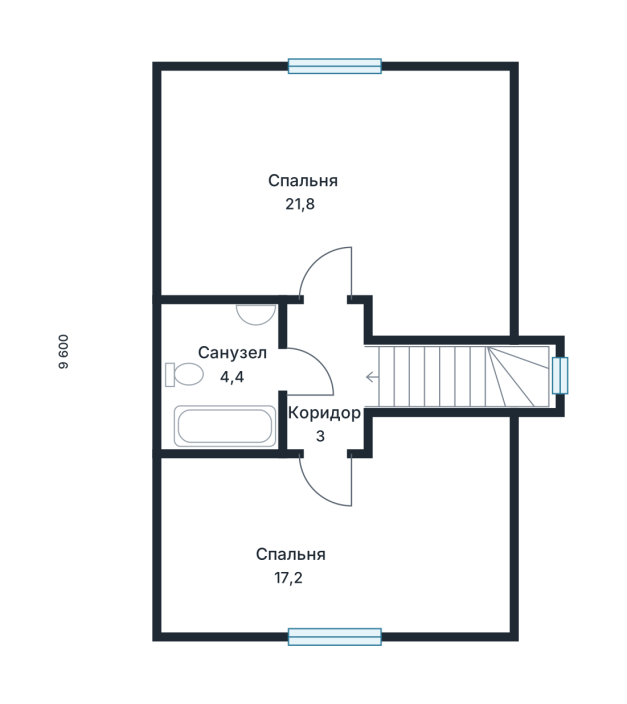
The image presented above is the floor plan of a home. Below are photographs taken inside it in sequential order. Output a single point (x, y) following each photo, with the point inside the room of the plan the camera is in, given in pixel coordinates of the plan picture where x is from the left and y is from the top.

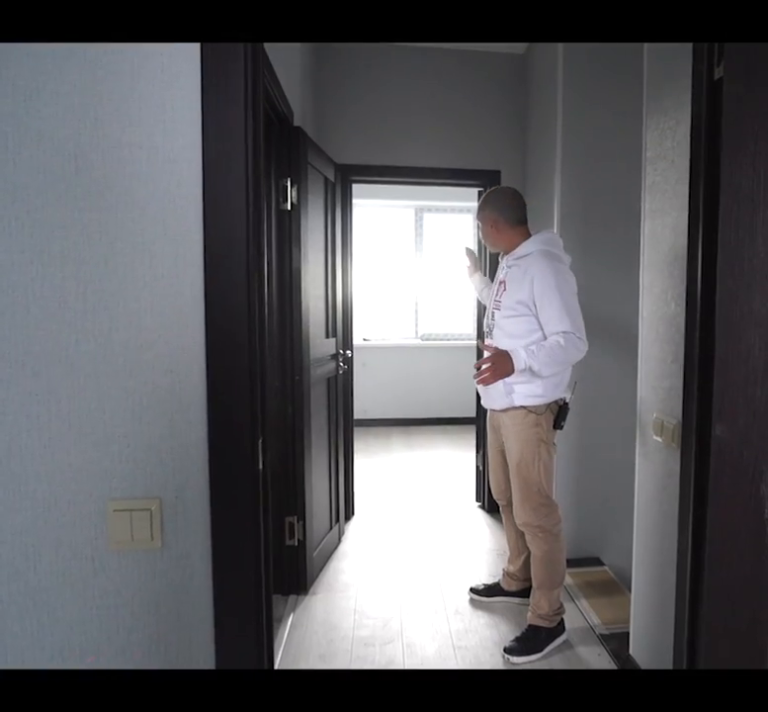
(346, 534)
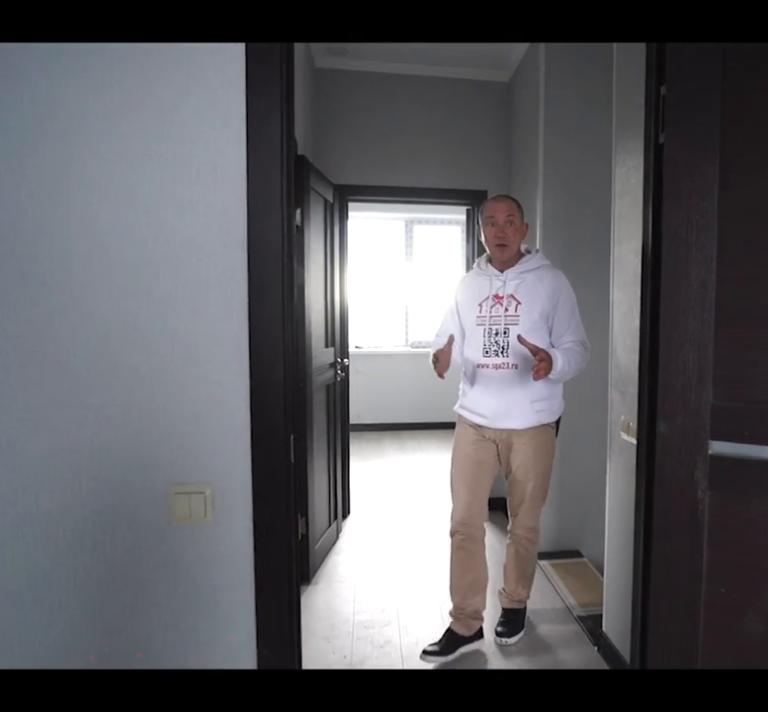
(346, 534)
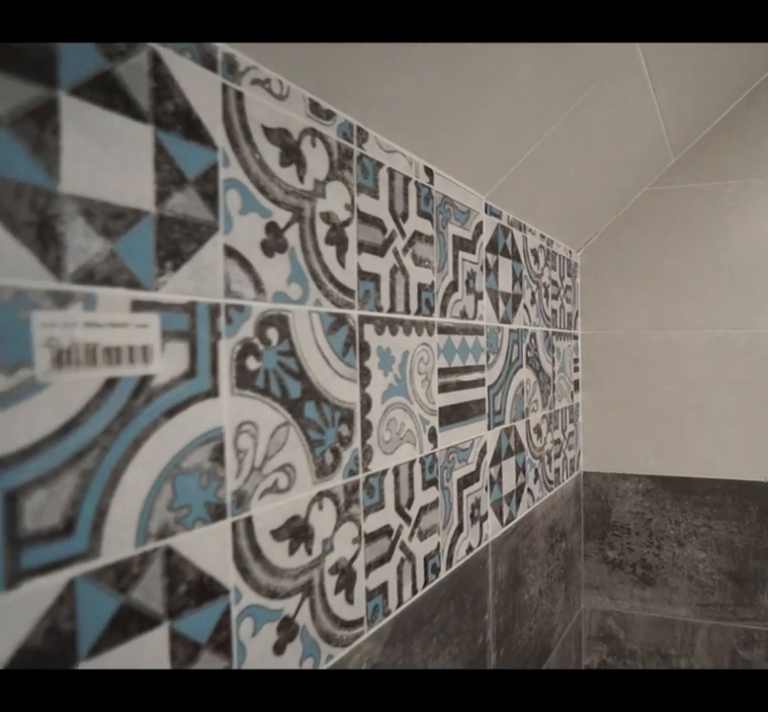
(216, 378)
